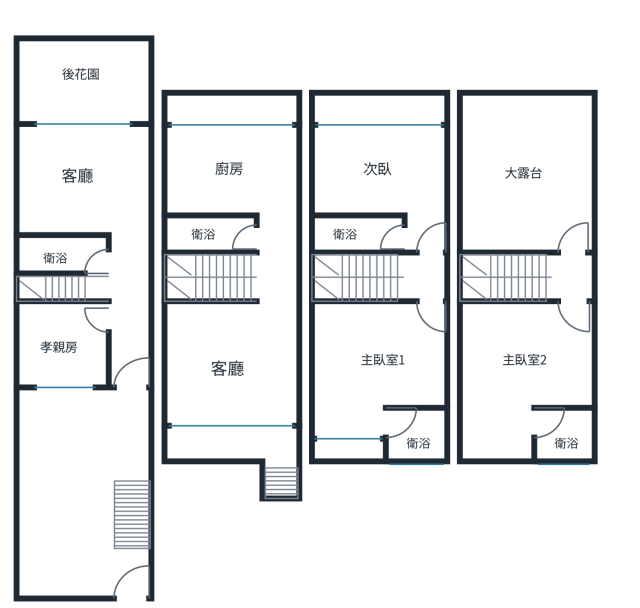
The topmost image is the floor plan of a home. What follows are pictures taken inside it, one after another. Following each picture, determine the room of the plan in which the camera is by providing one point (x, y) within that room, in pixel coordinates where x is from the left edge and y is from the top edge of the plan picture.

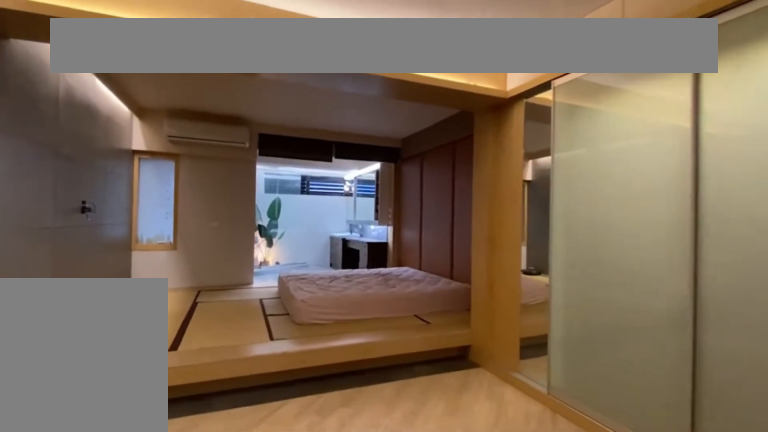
(373, 362)
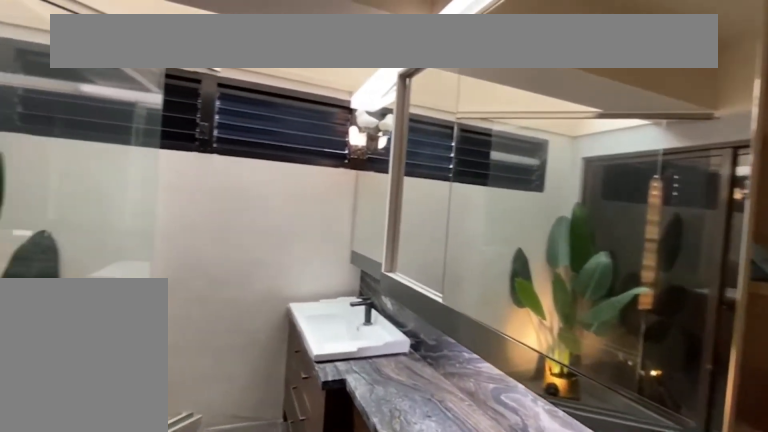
(419, 434)
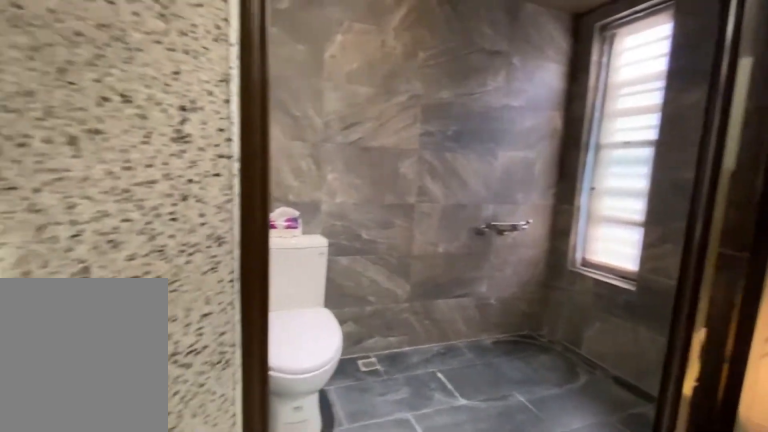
(419, 437)
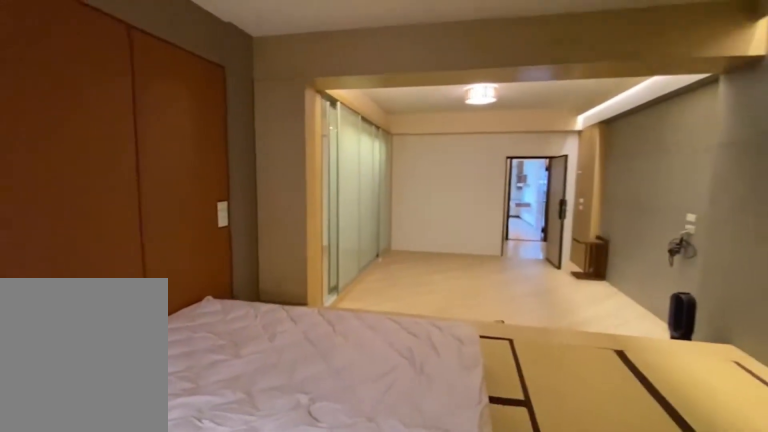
(383, 342)
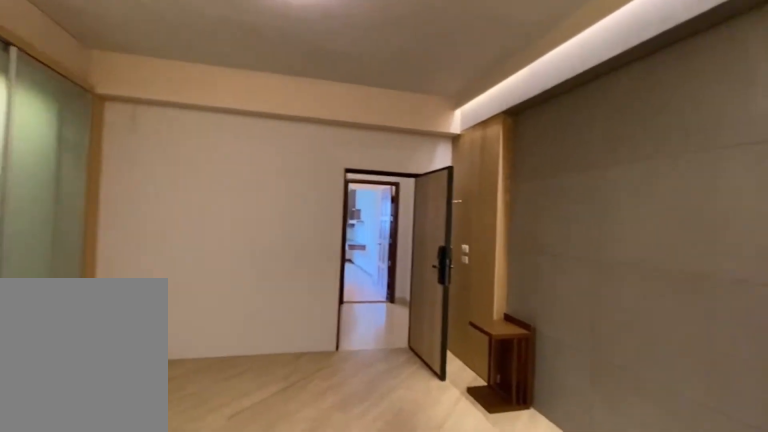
(384, 342)
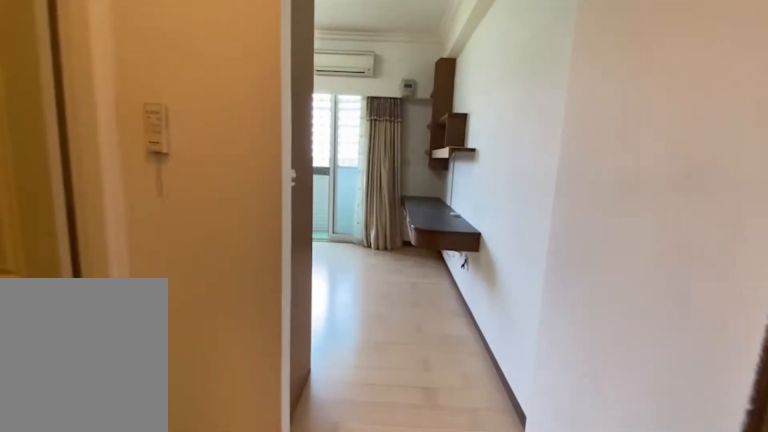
(368, 190)
